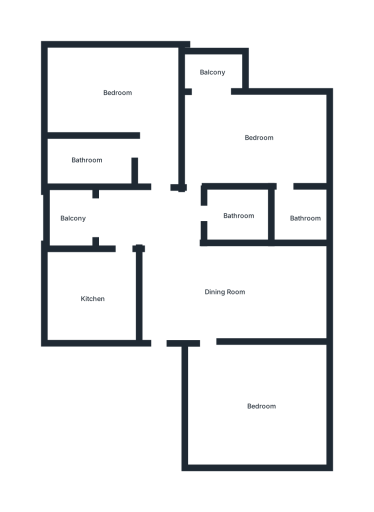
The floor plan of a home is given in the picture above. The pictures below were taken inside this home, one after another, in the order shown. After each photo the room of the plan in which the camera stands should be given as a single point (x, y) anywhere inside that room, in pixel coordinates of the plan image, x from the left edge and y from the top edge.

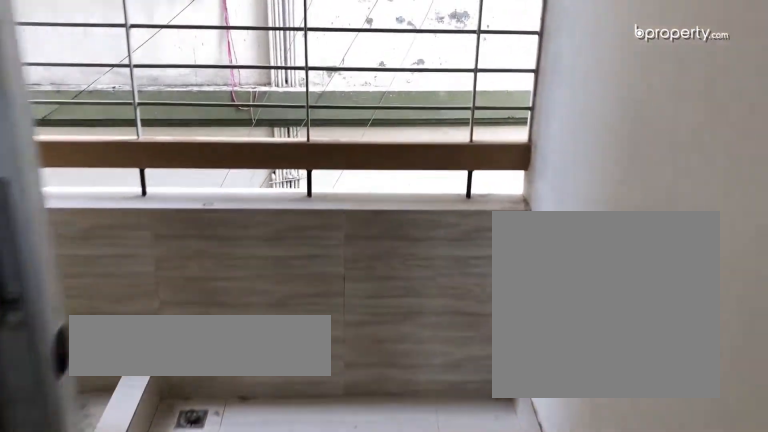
(74, 219)
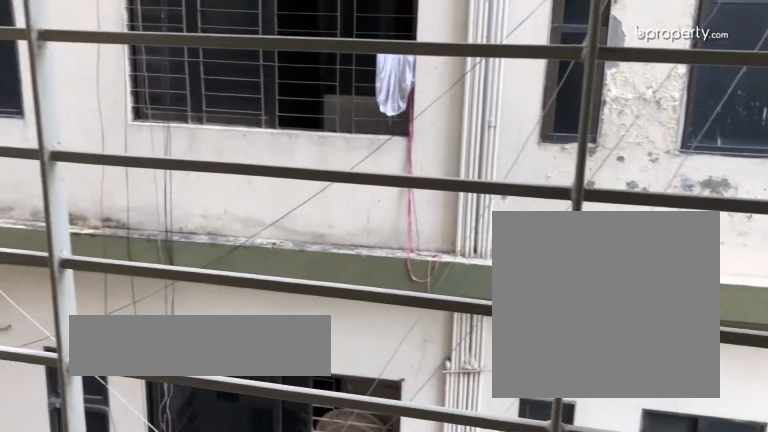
(74, 219)
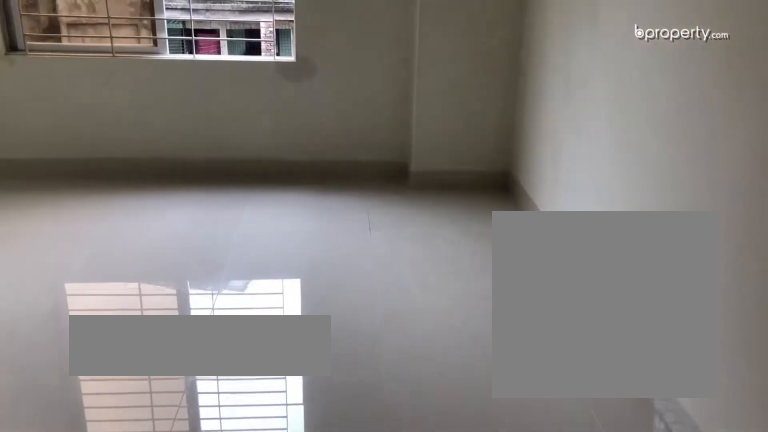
(118, 93)
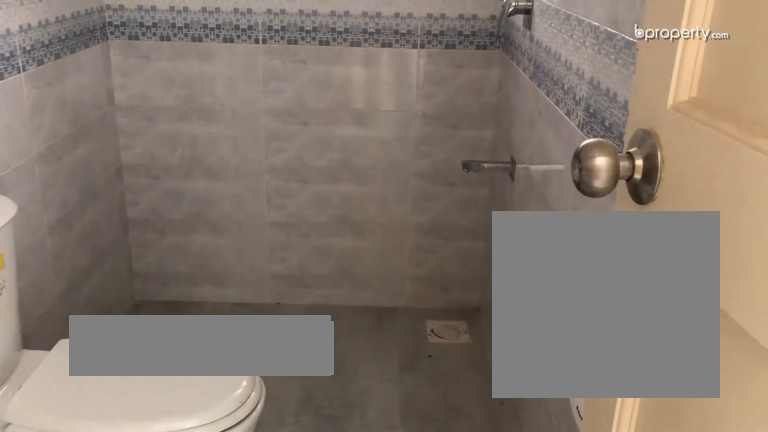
(87, 156)
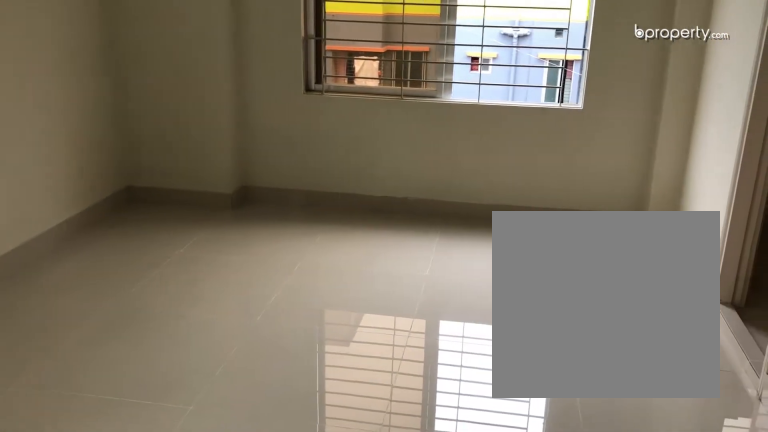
(259, 139)
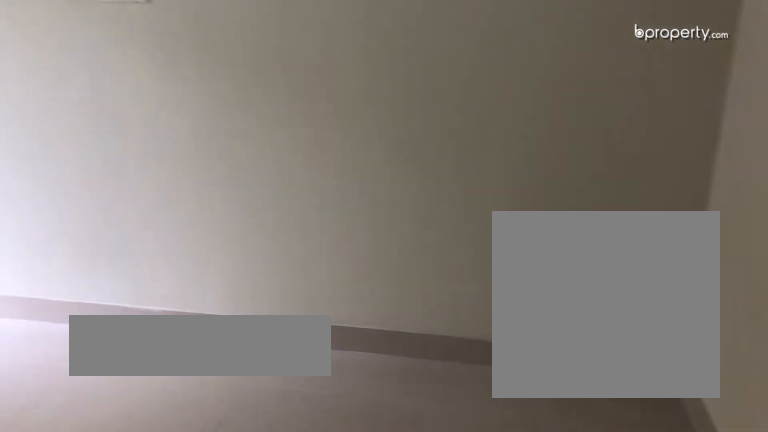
(263, 406)
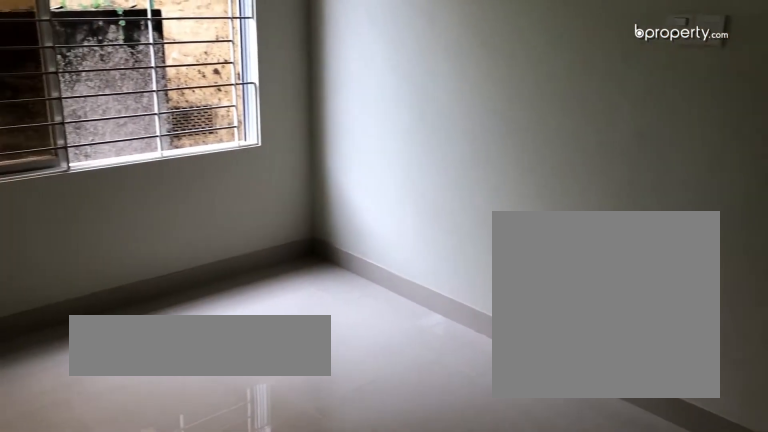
(263, 406)
